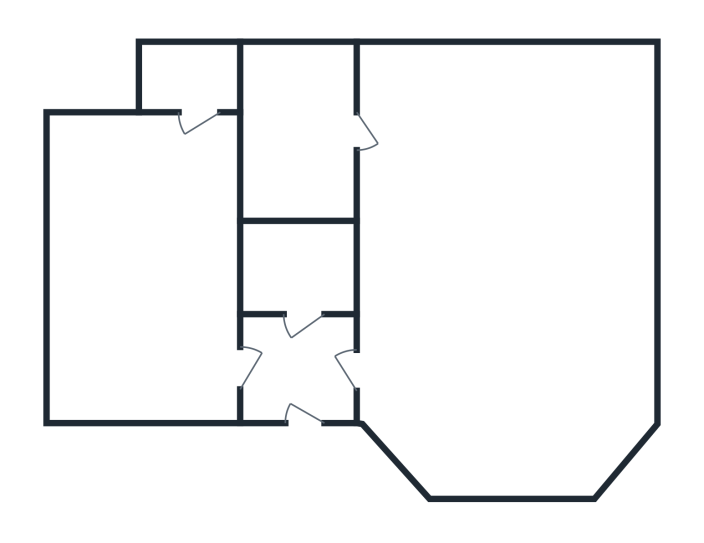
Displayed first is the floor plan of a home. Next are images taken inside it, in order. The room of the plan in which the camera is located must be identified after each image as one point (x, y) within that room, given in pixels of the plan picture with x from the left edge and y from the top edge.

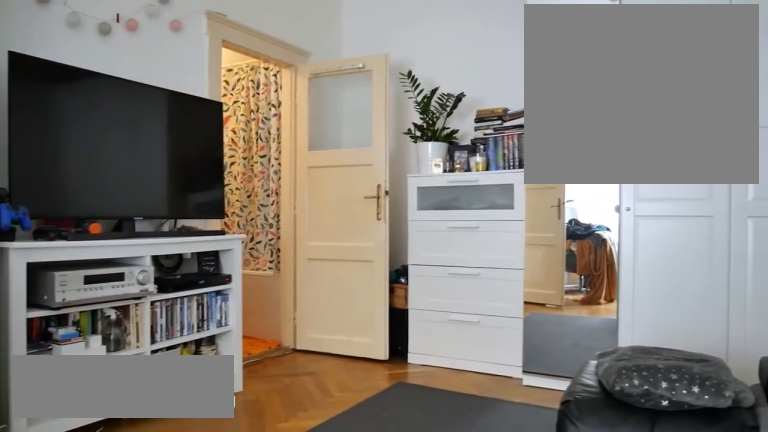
(437, 371)
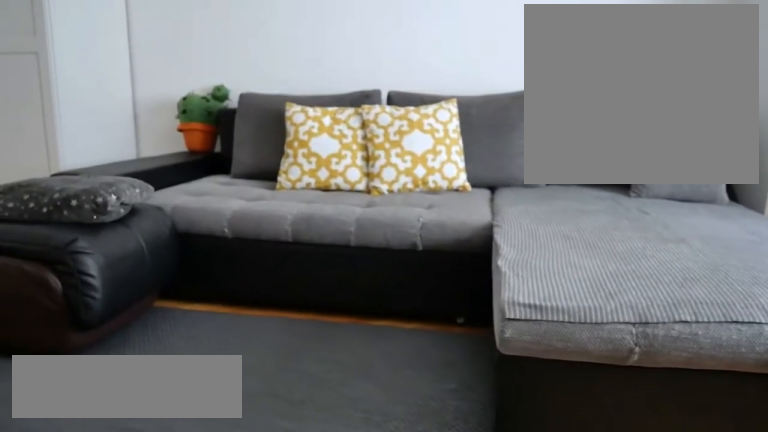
(436, 371)
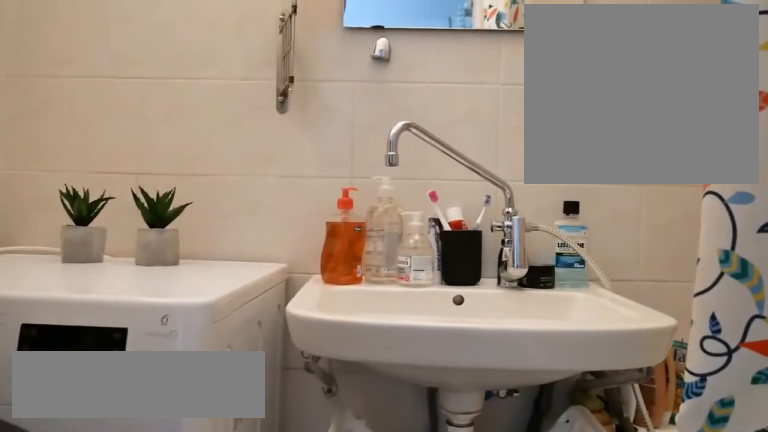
(338, 123)
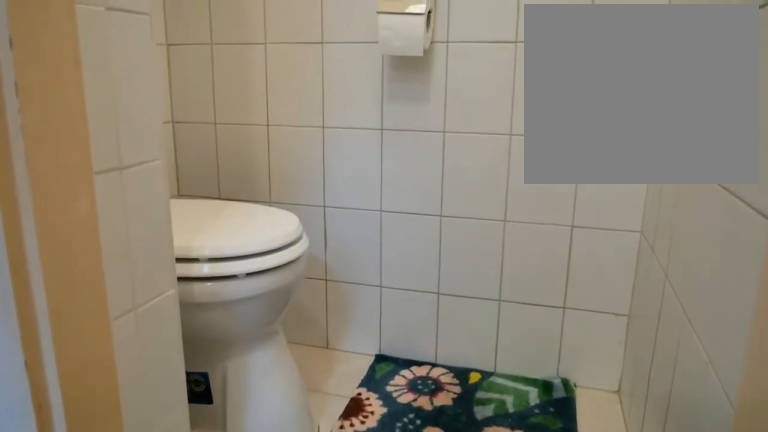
(302, 270)
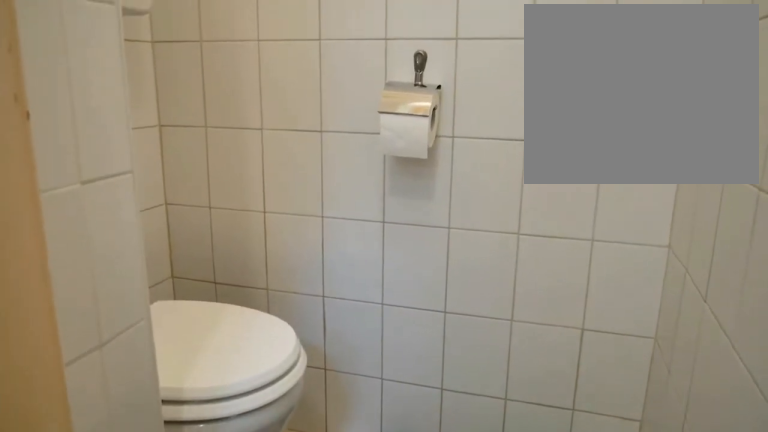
(302, 270)
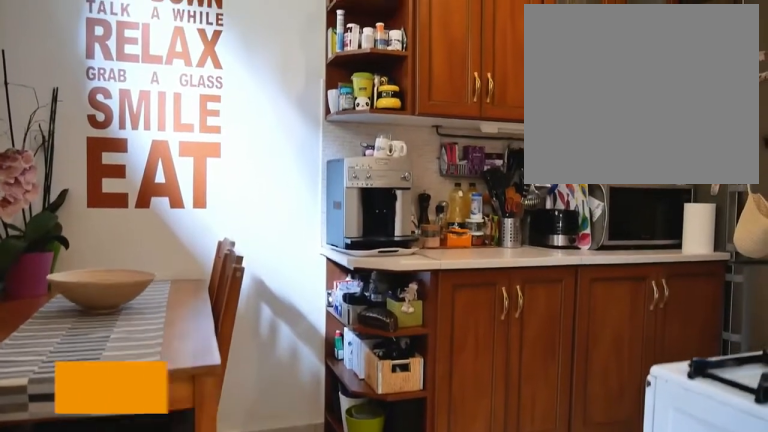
(161, 359)
